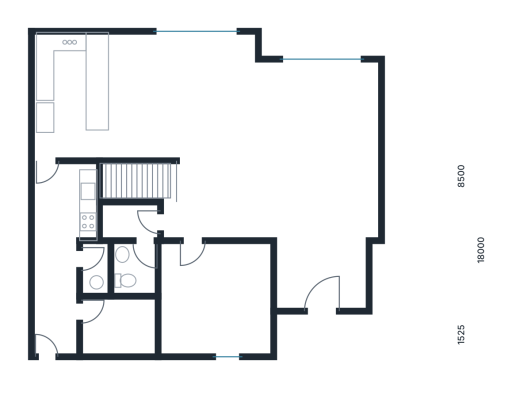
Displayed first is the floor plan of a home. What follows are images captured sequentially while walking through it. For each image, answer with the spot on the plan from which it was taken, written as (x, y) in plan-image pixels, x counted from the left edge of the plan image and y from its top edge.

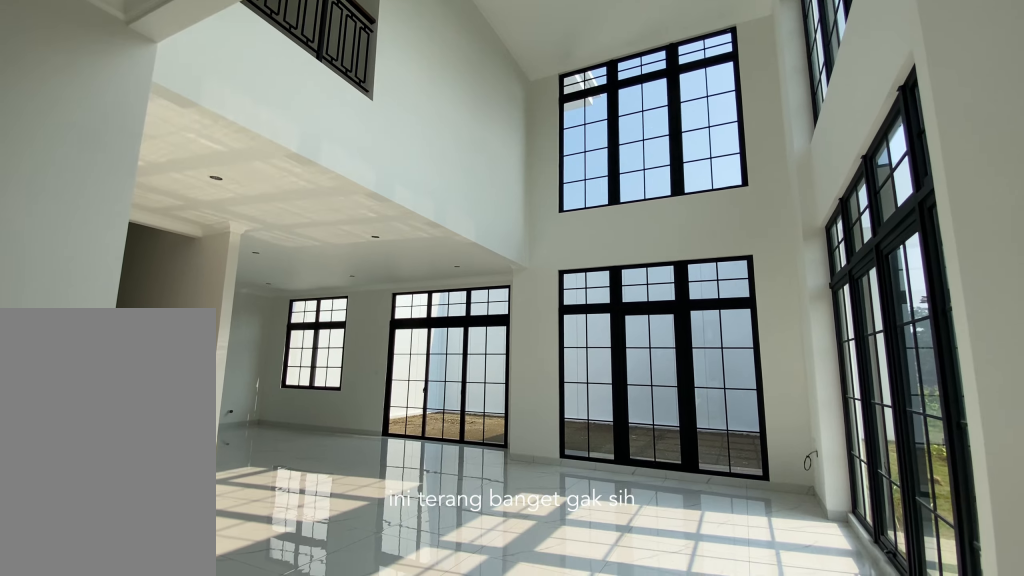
(313, 190)
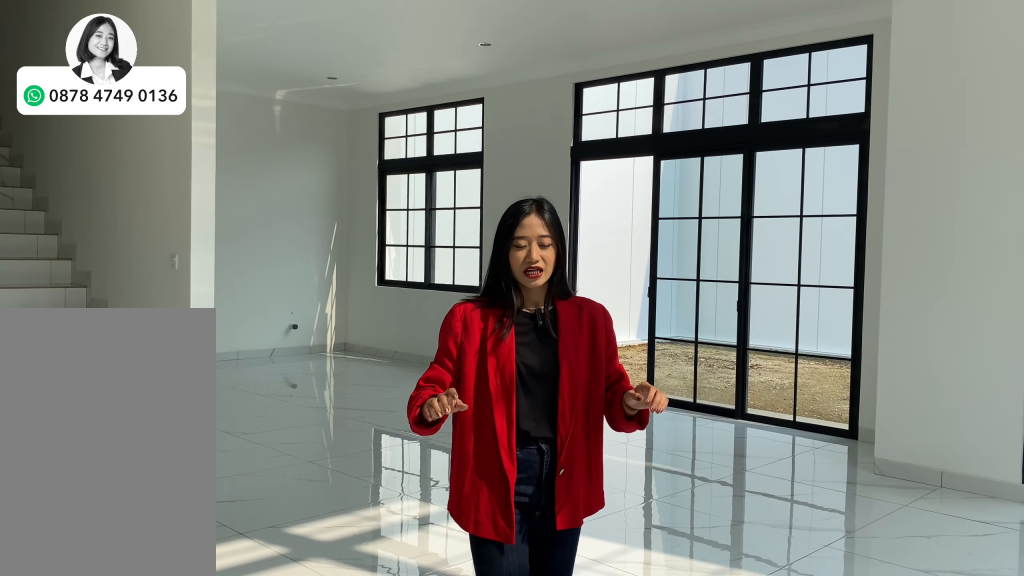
(313, 190)
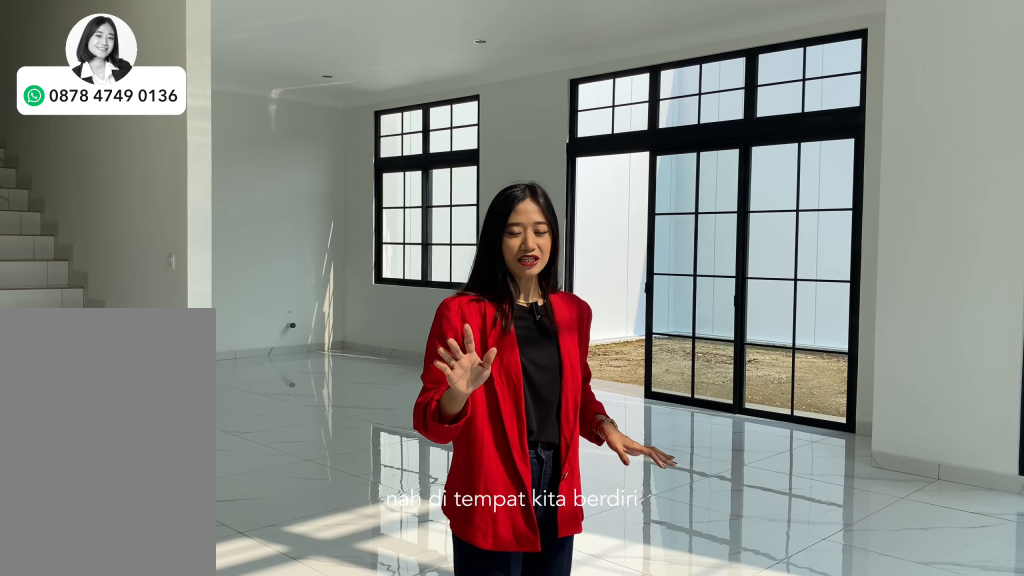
(313, 190)
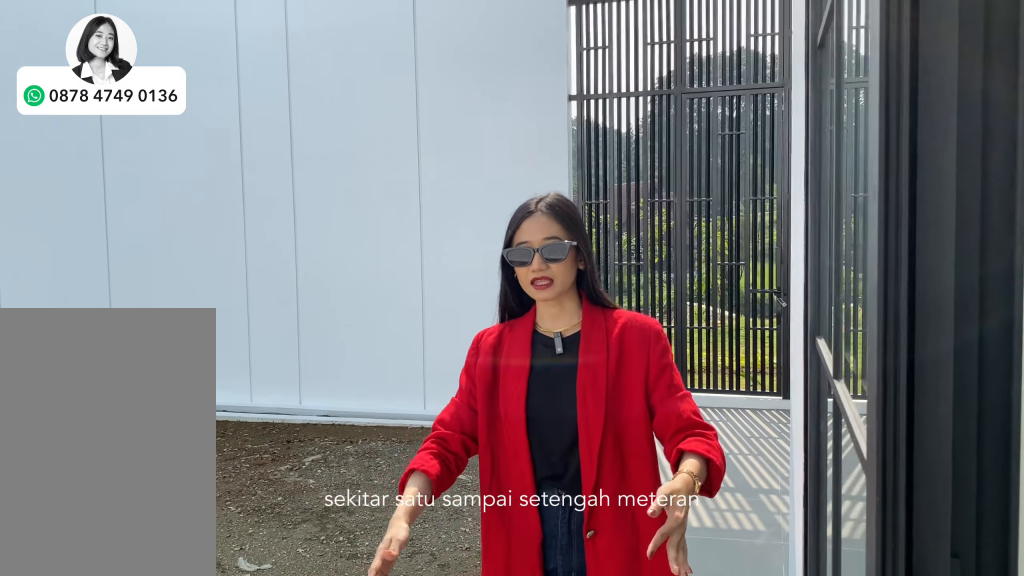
(299, 41)
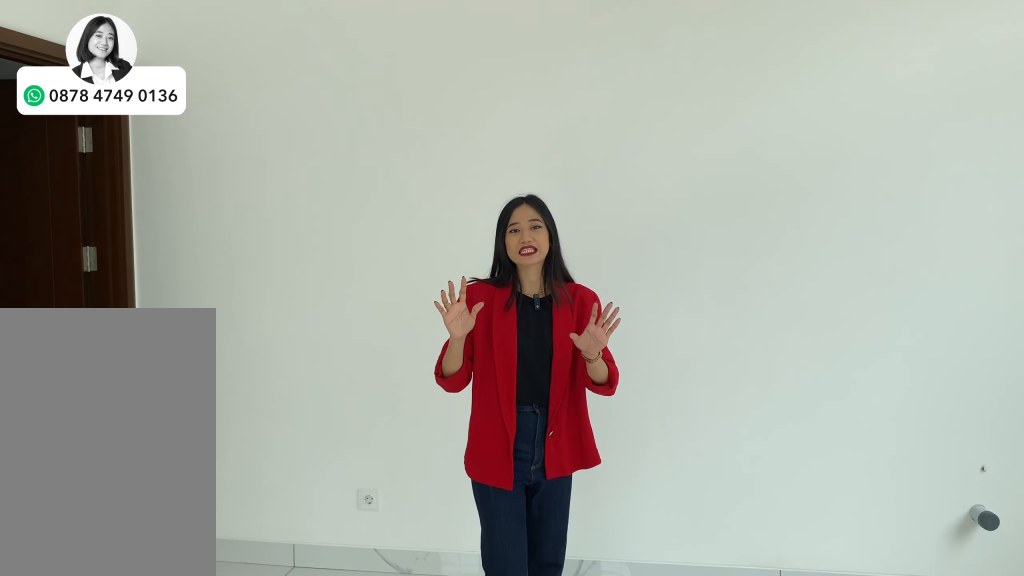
(89, 94)
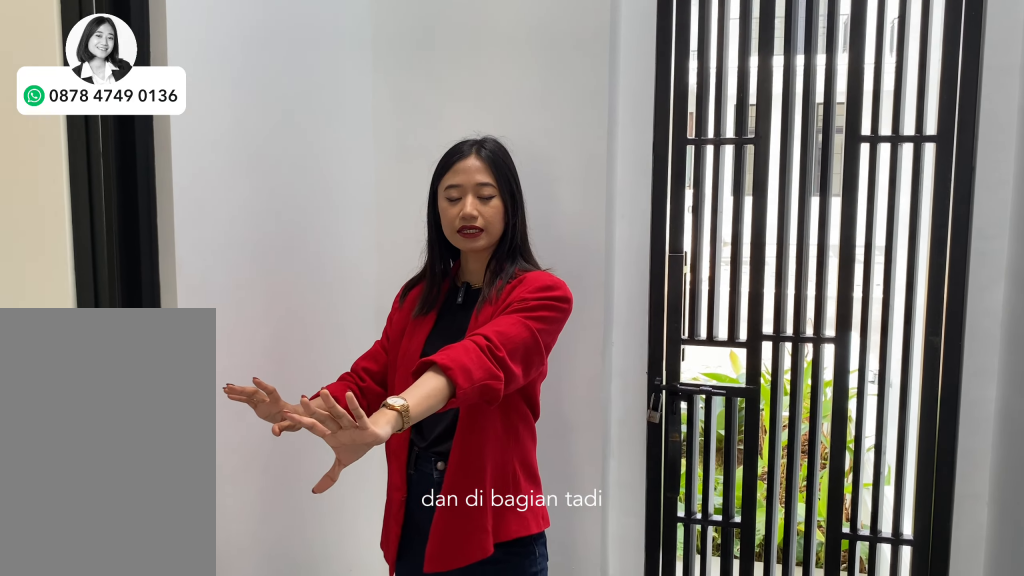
(56, 321)
